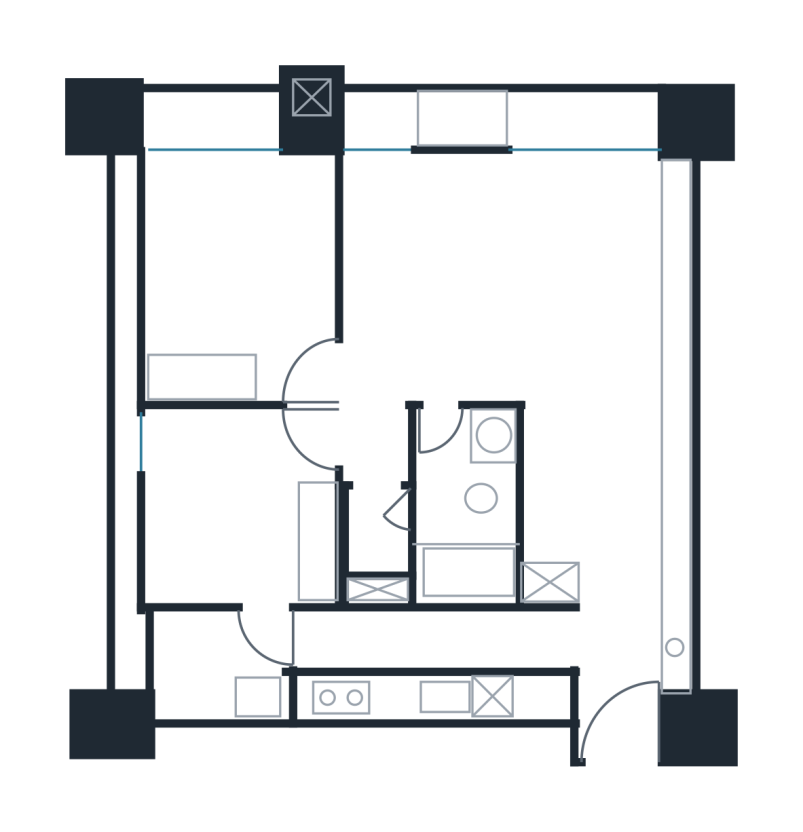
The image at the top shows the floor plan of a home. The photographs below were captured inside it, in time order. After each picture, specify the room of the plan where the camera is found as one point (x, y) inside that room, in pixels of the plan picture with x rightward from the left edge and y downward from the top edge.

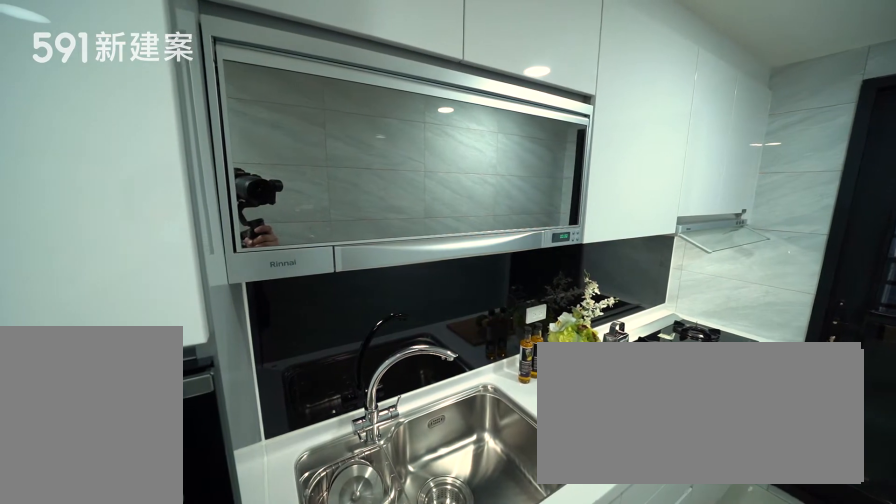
(426, 658)
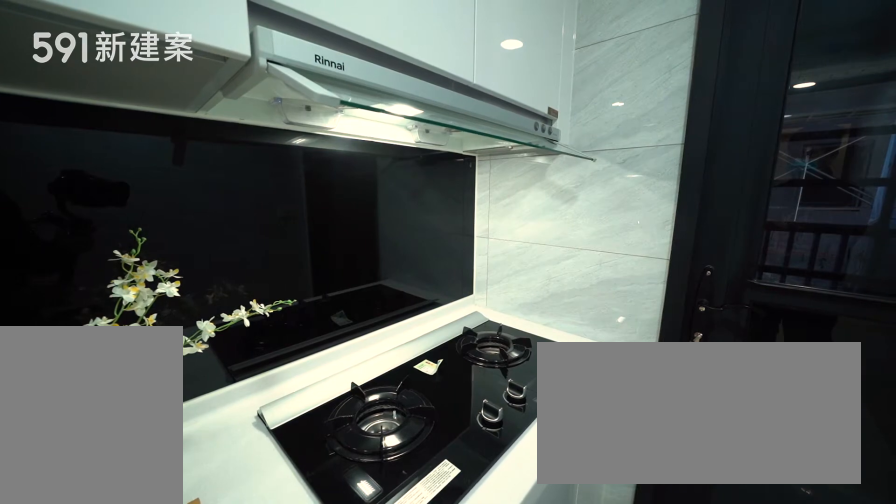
(426, 658)
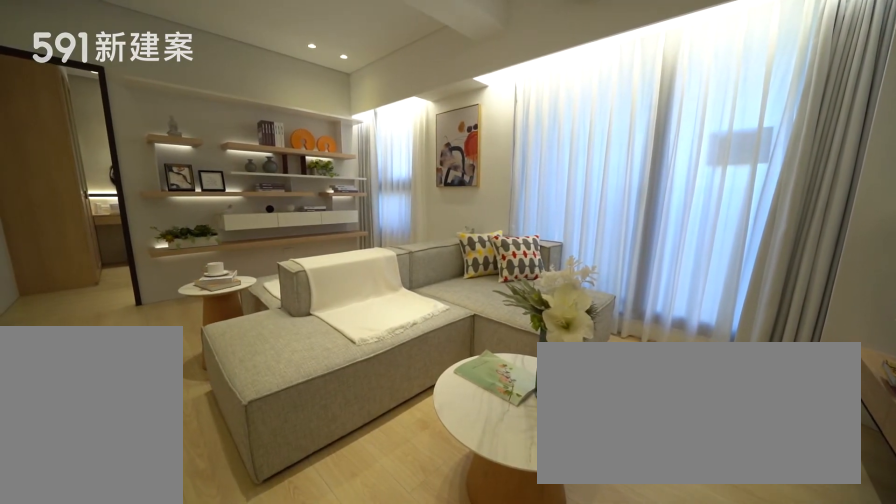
(583, 243)
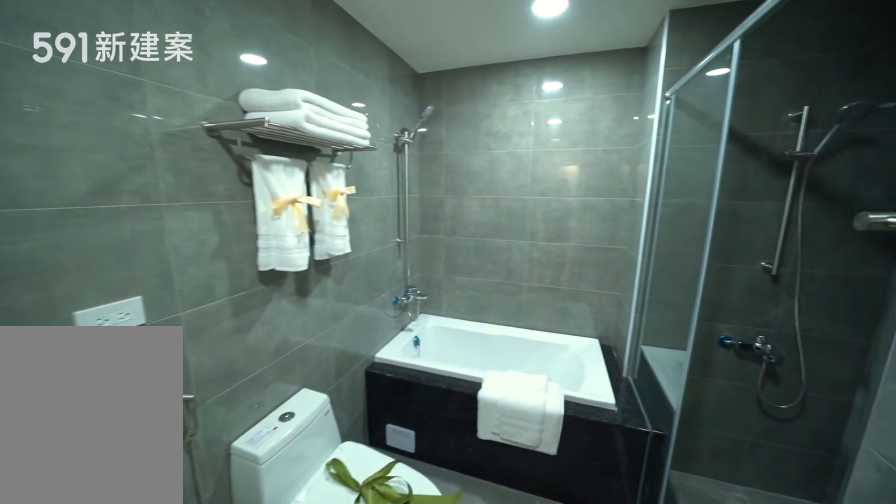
(460, 507)
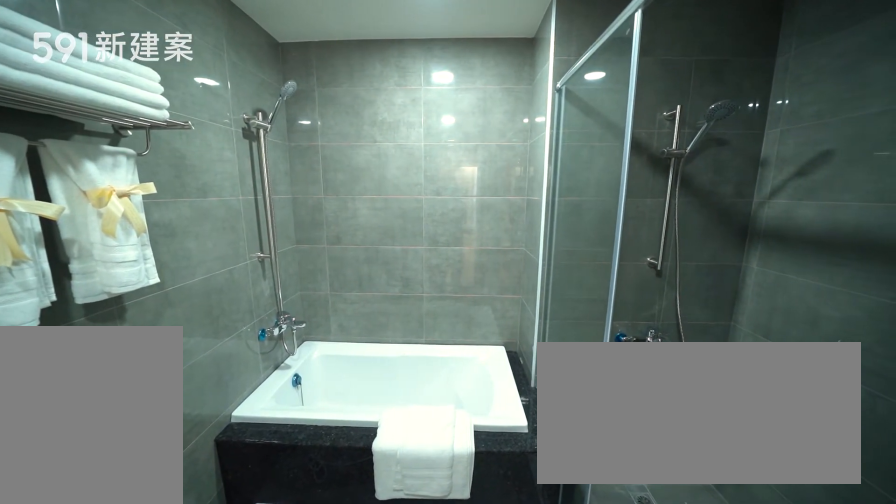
(460, 507)
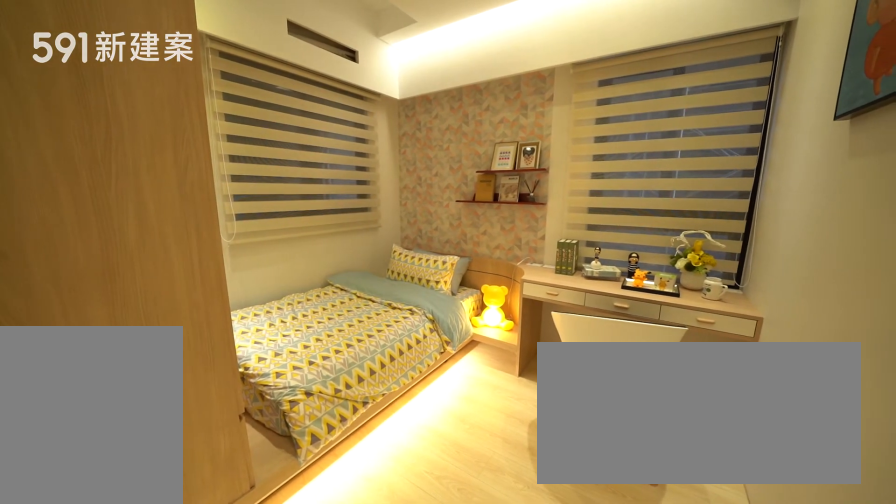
(244, 508)
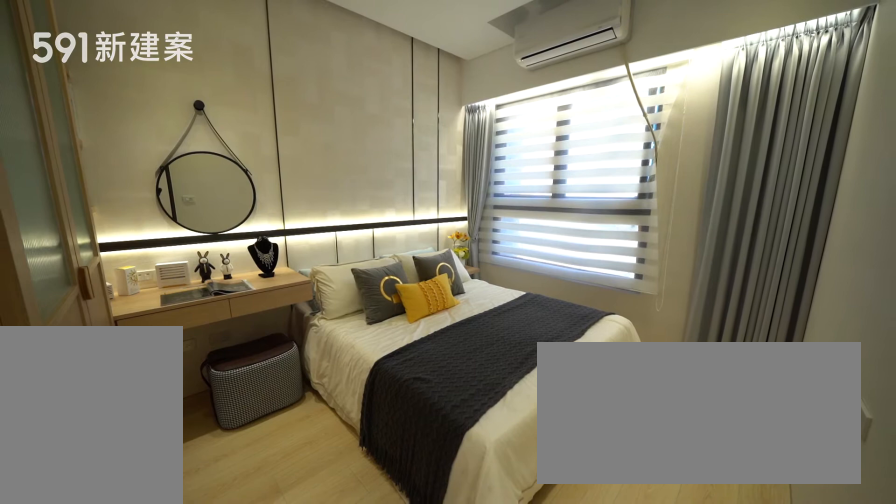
(239, 266)
